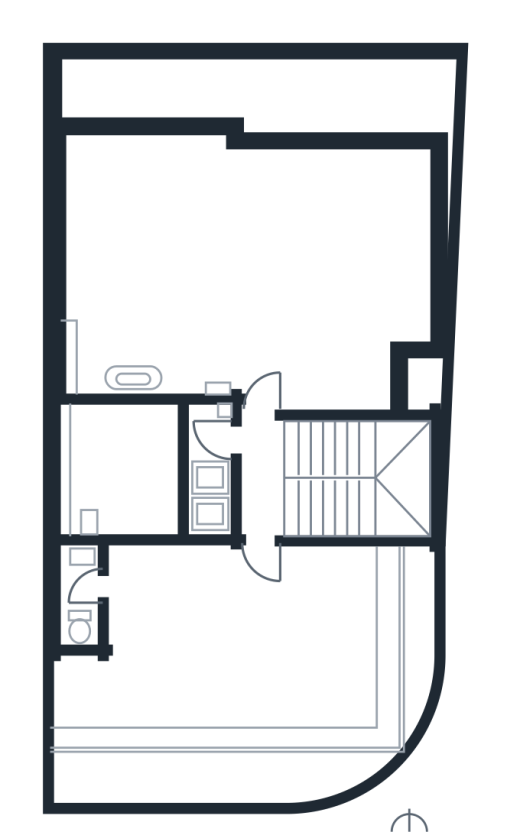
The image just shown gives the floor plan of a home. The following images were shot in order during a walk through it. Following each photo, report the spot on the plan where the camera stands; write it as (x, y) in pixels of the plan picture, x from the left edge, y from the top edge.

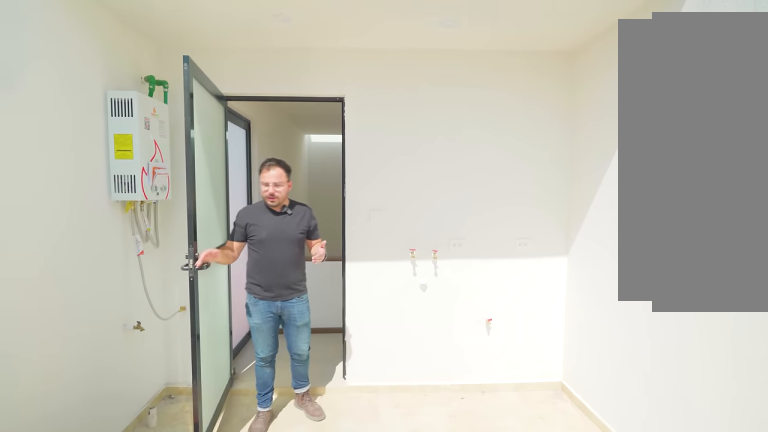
(95, 446)
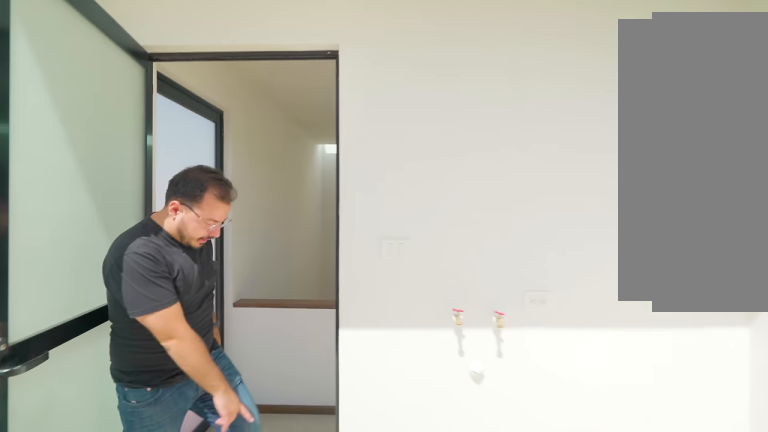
(108, 448)
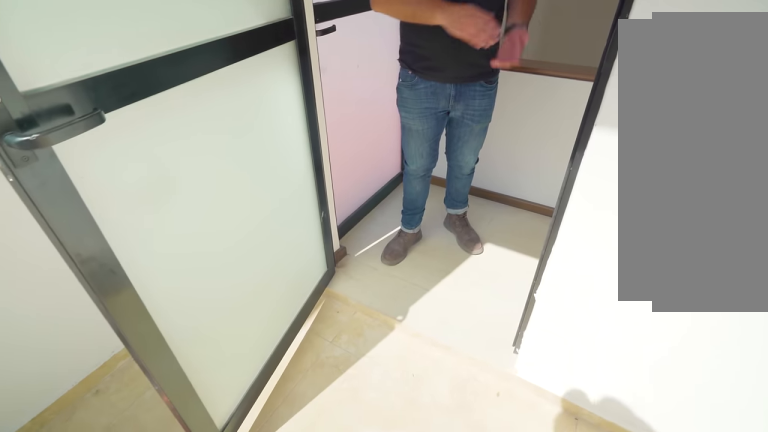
(142, 451)
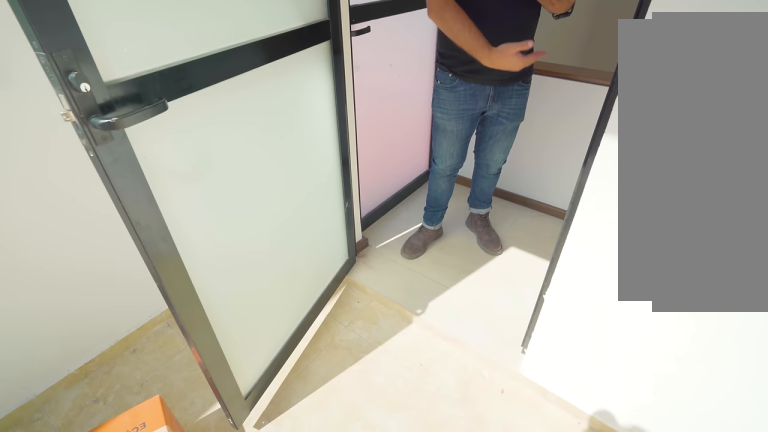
(143, 451)
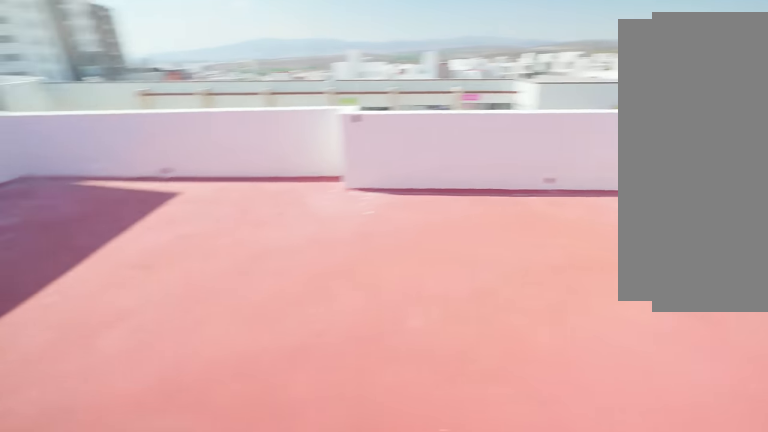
(264, 365)
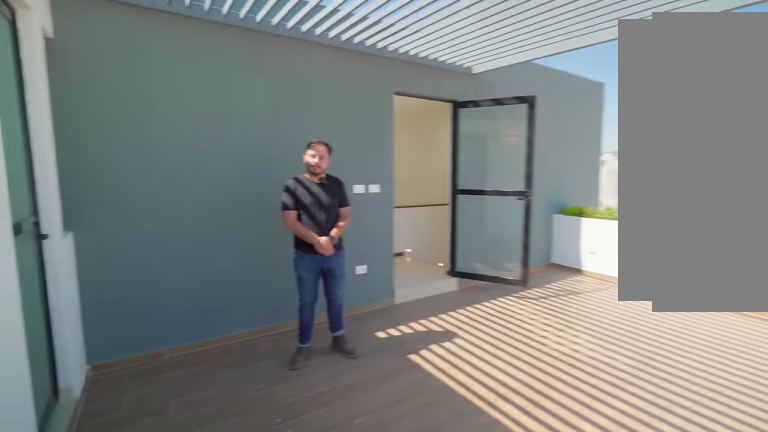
(81, 724)
